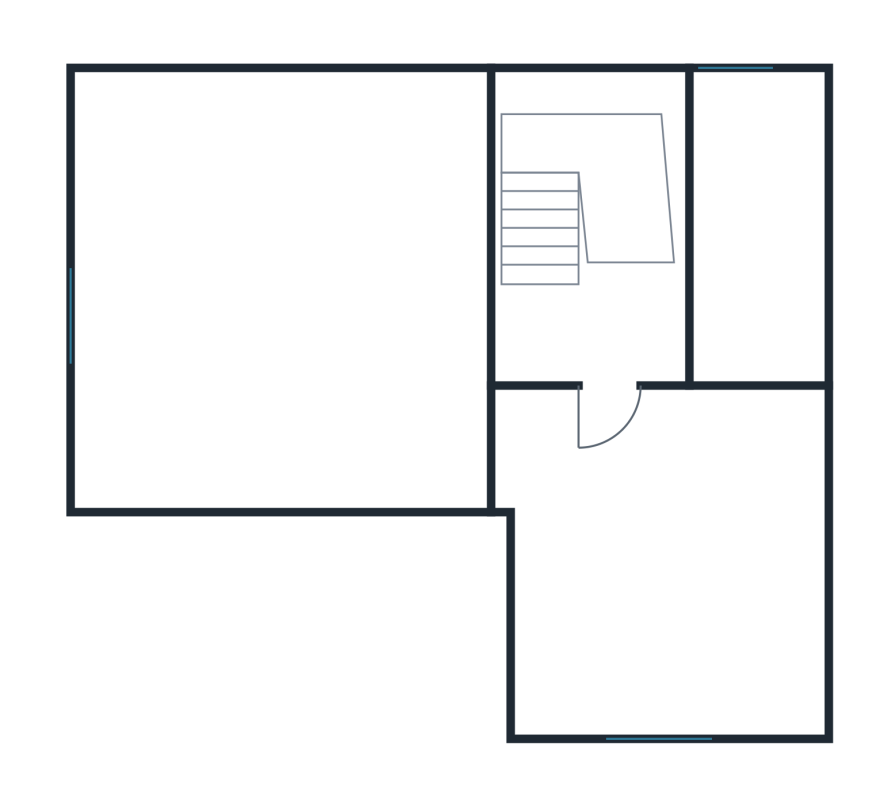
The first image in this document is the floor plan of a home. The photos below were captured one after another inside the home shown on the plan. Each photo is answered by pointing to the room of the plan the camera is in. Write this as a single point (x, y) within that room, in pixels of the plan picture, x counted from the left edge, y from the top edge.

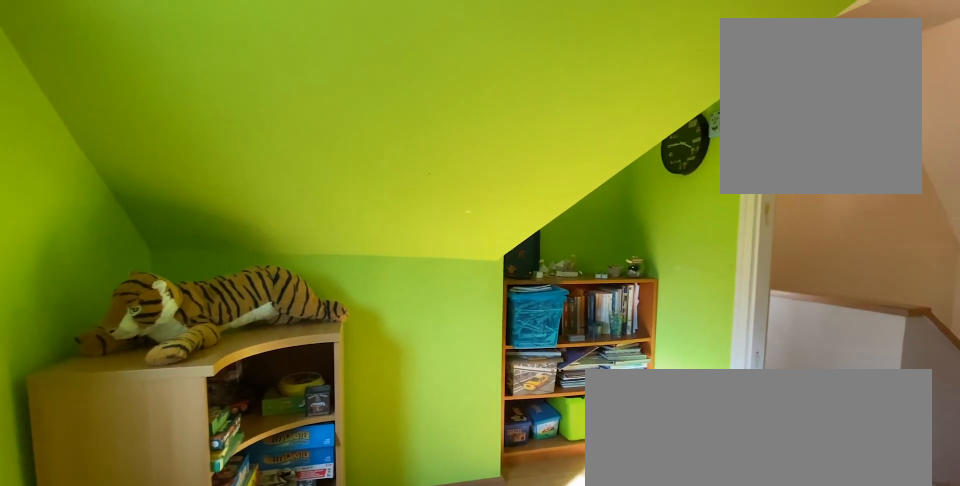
(643, 595)
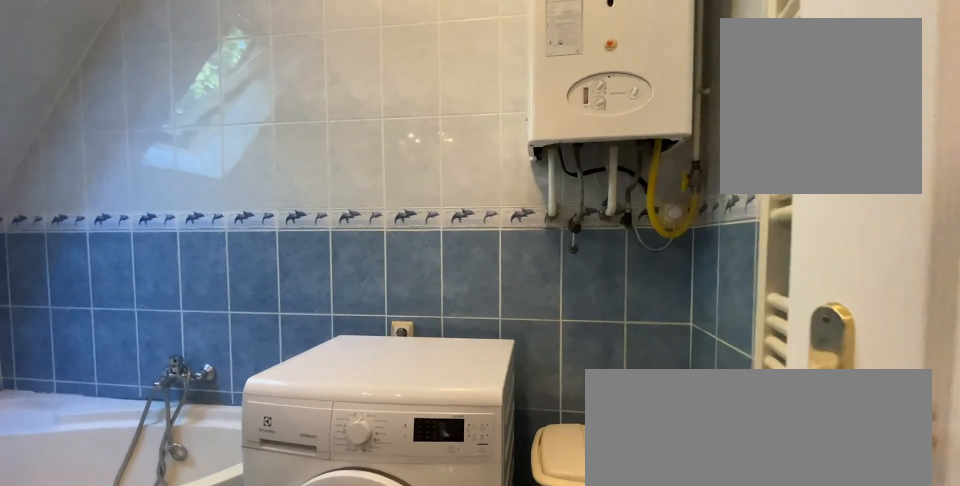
(740, 245)
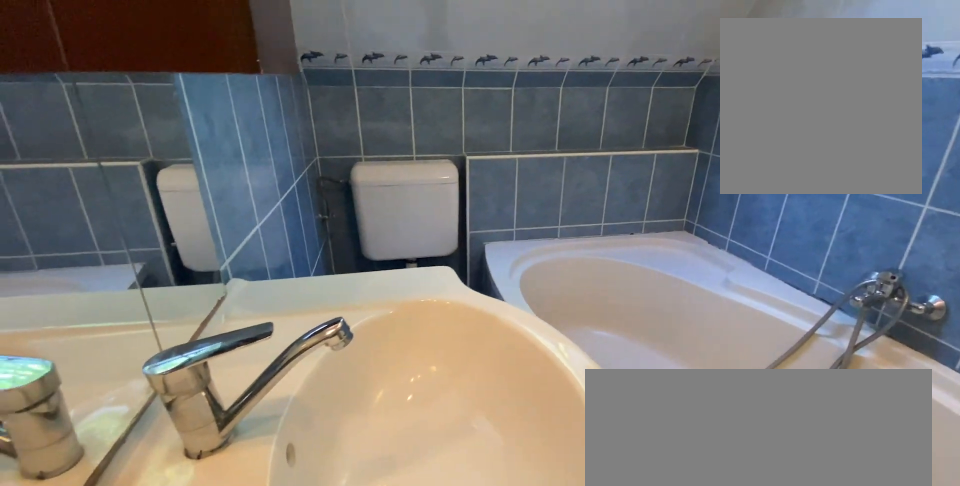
(740, 245)
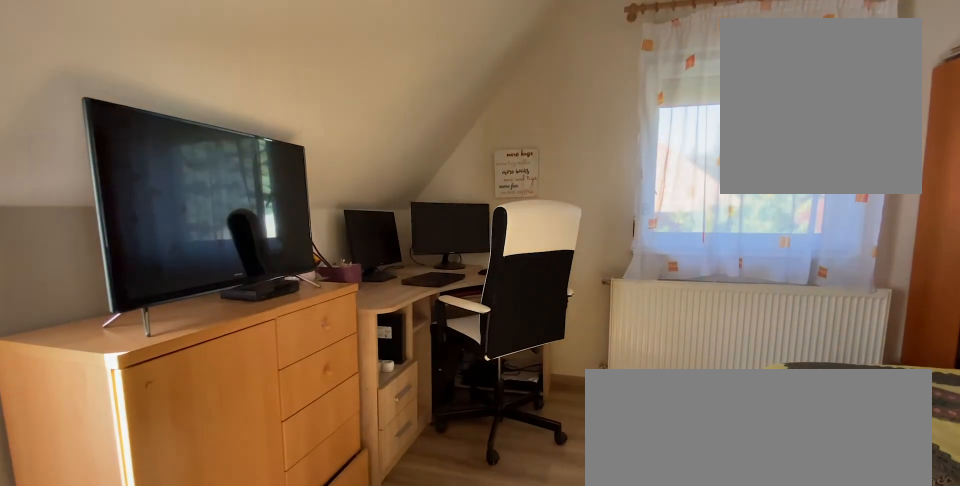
(281, 312)
